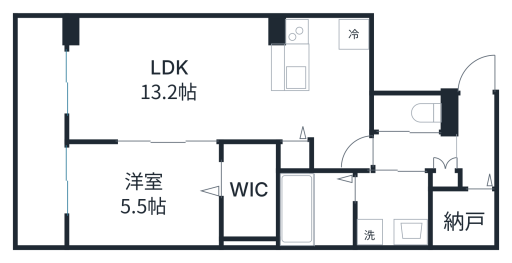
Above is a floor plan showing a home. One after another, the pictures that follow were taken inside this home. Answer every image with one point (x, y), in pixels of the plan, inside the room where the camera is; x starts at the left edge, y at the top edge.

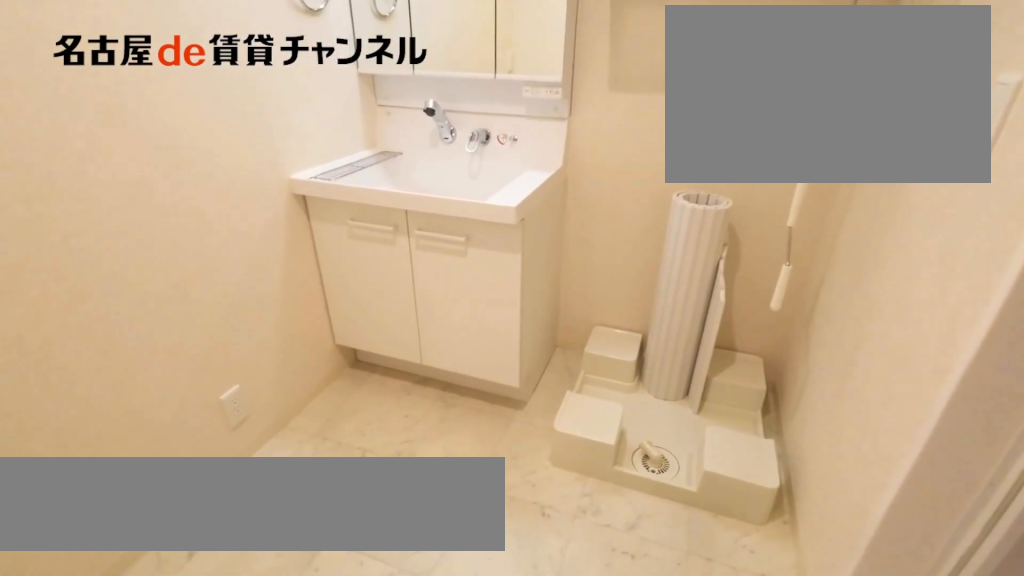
(391, 207)
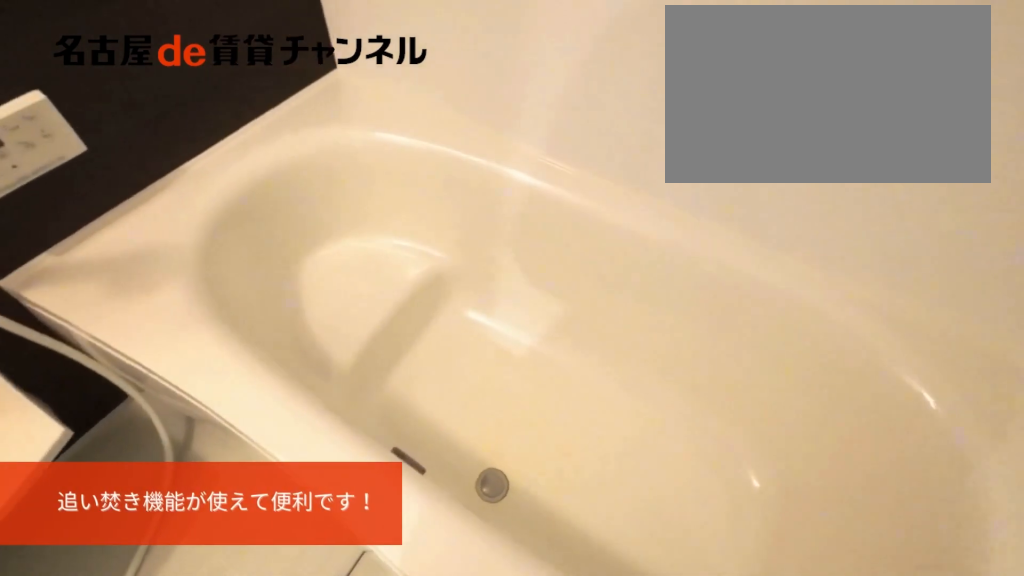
(315, 208)
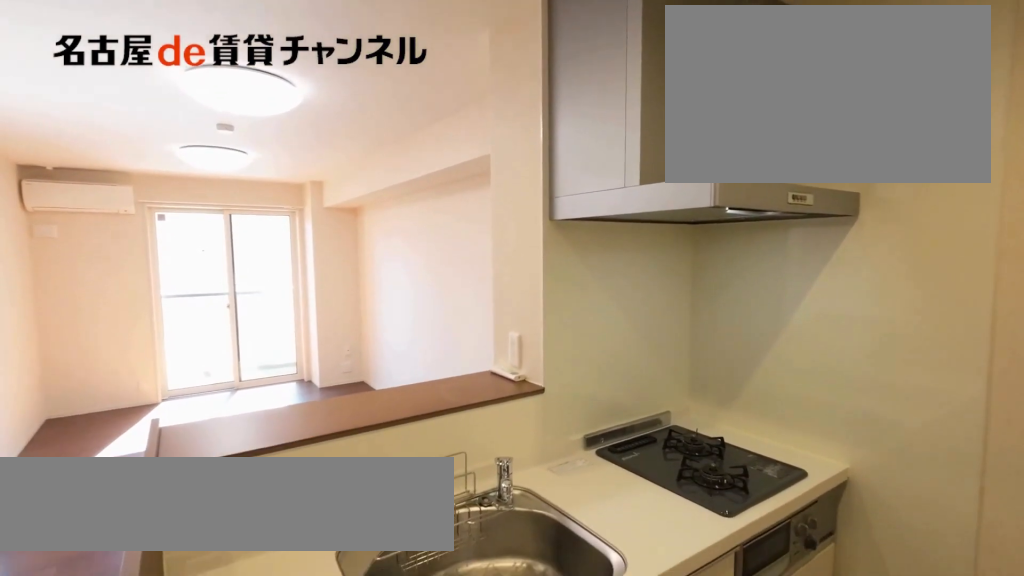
(292, 59)
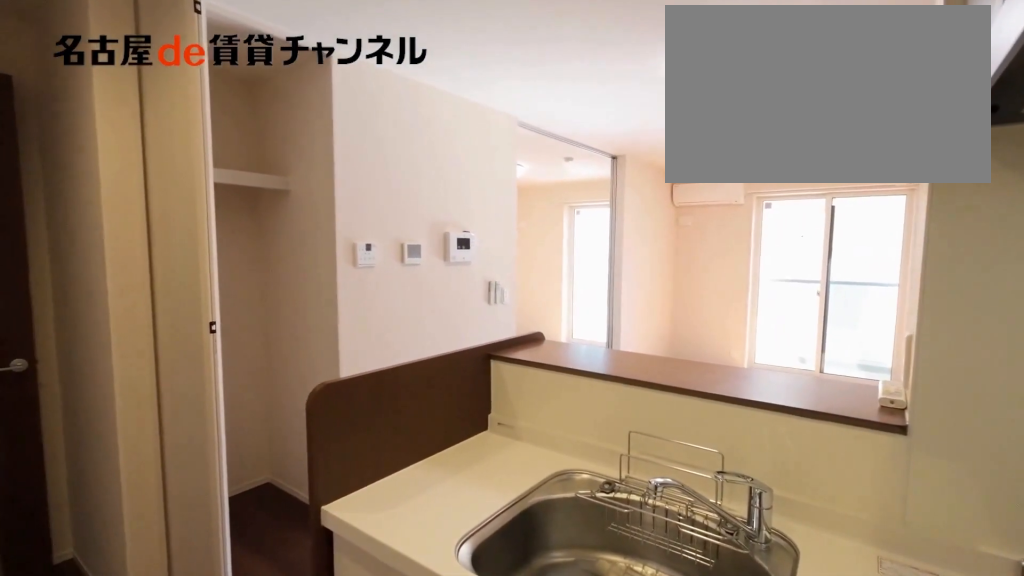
(292, 59)
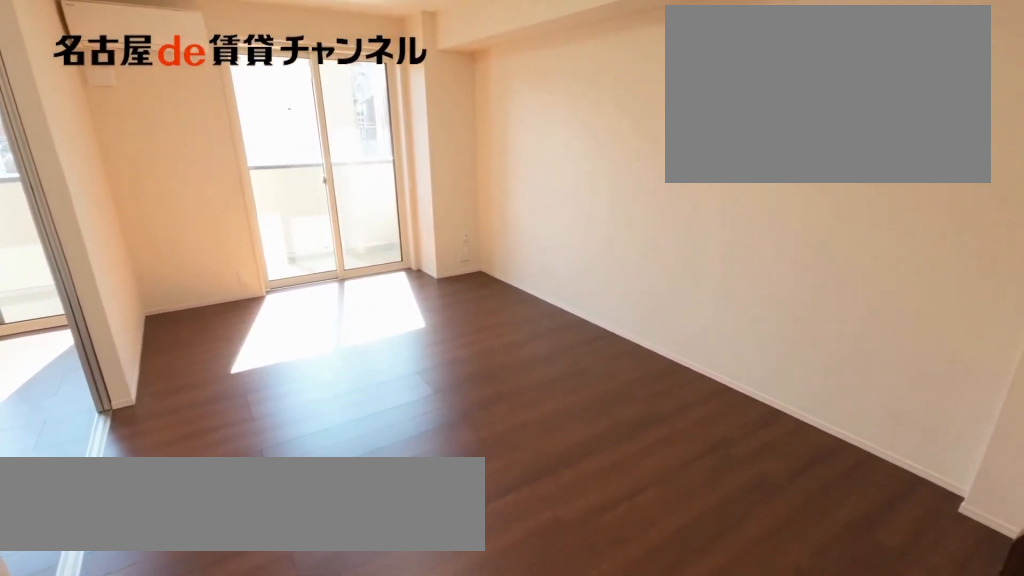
(197, 84)
